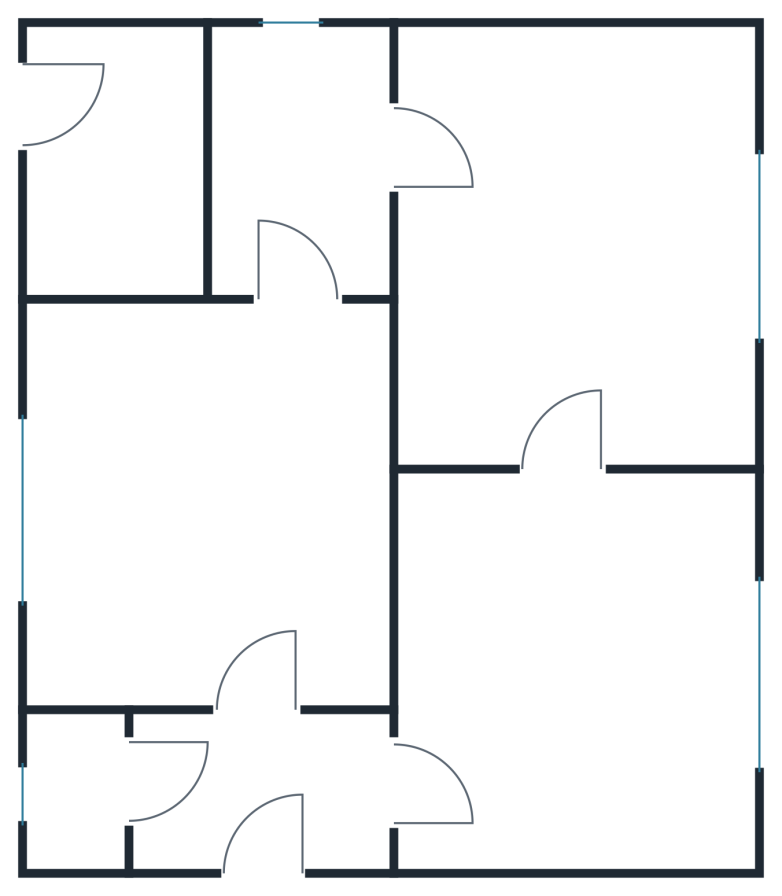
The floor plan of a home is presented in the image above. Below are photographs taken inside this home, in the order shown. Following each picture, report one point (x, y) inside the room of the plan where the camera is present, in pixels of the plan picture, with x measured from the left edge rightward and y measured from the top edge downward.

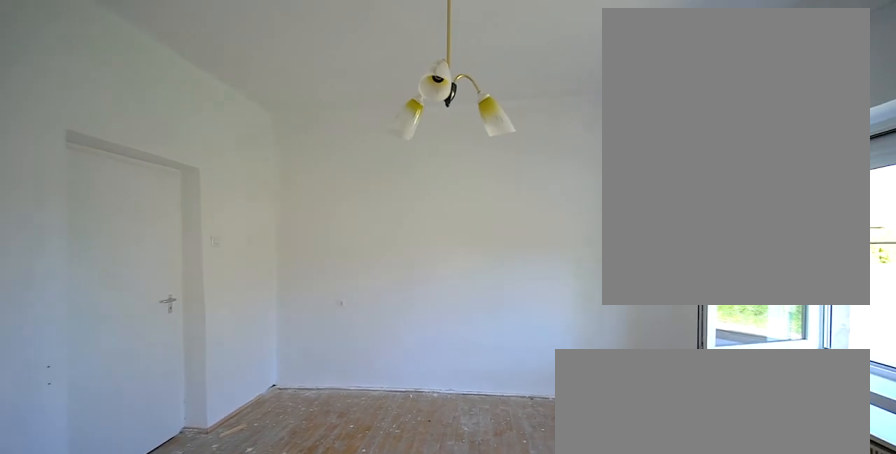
(590, 264)
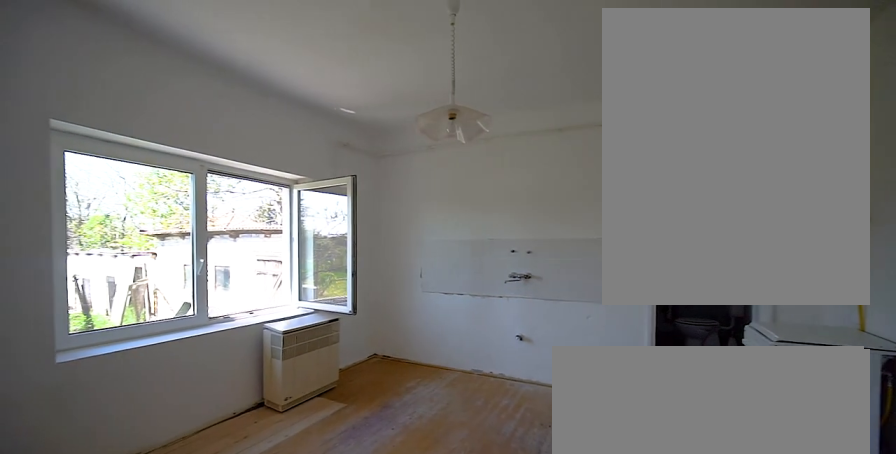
(209, 519)
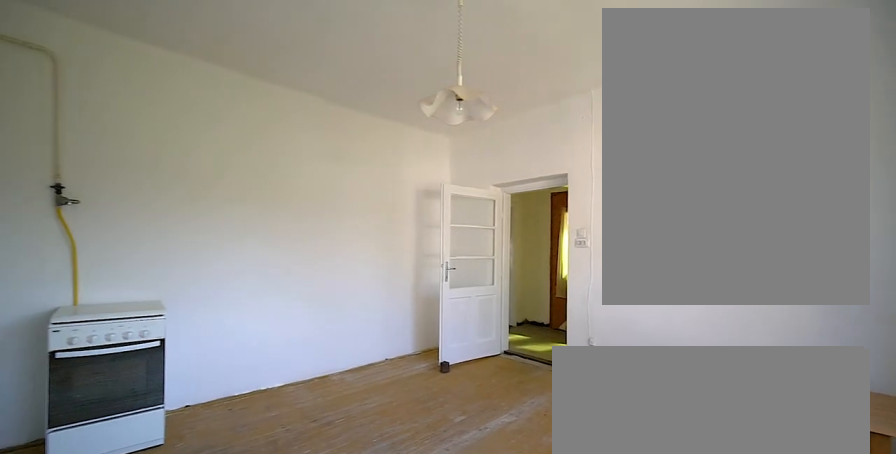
(209, 519)
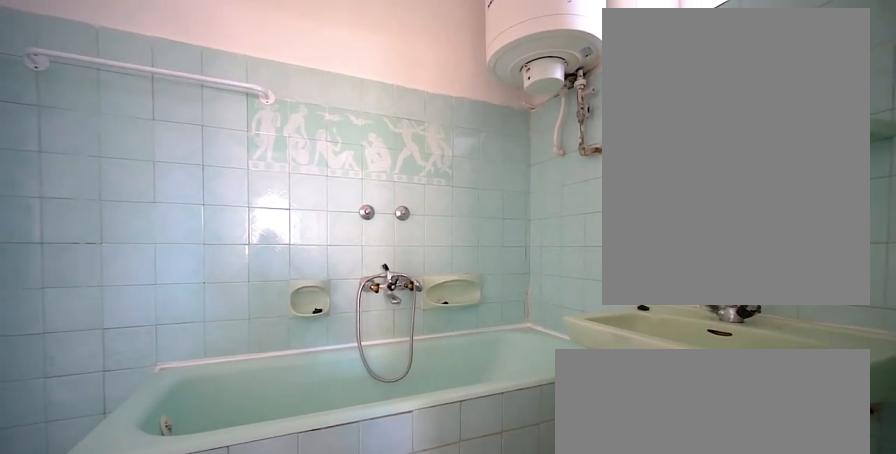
(293, 169)
